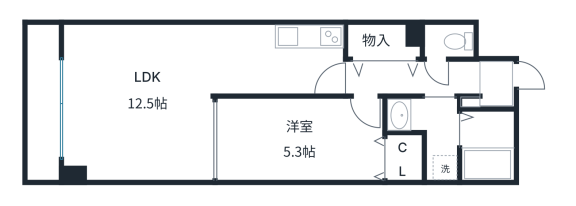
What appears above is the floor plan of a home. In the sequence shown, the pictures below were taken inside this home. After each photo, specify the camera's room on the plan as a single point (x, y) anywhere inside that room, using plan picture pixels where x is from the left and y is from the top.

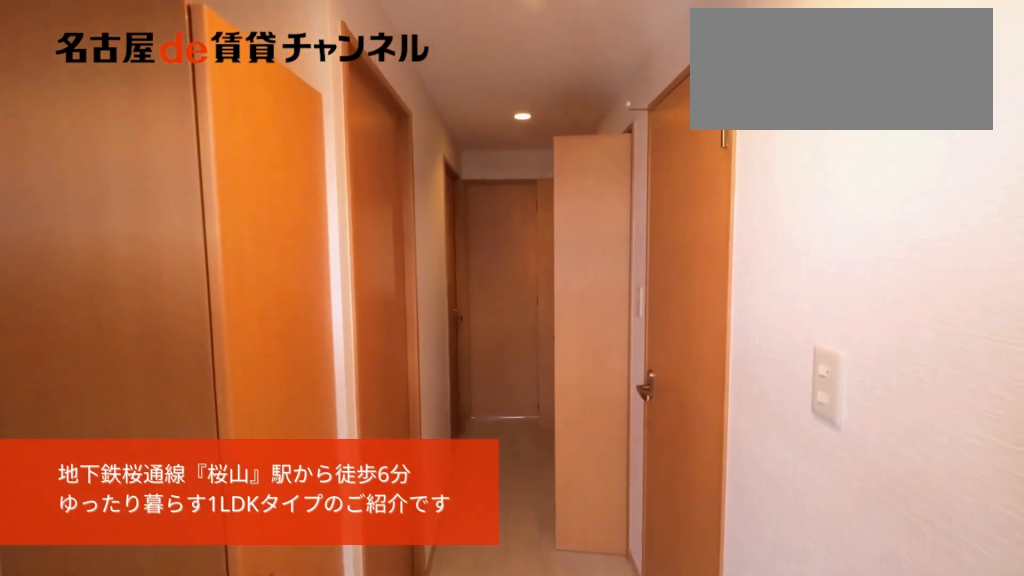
(496, 84)
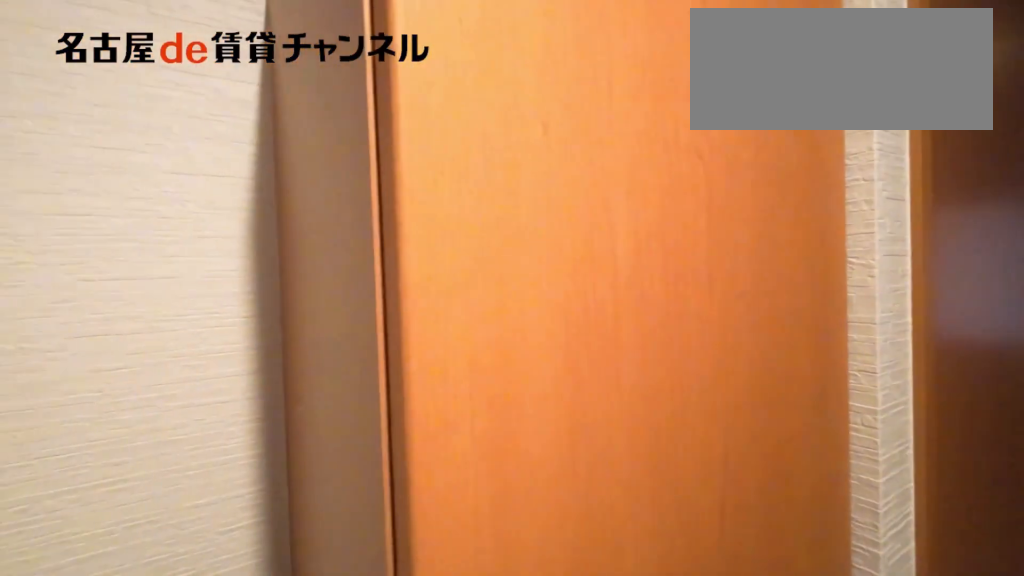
(496, 84)
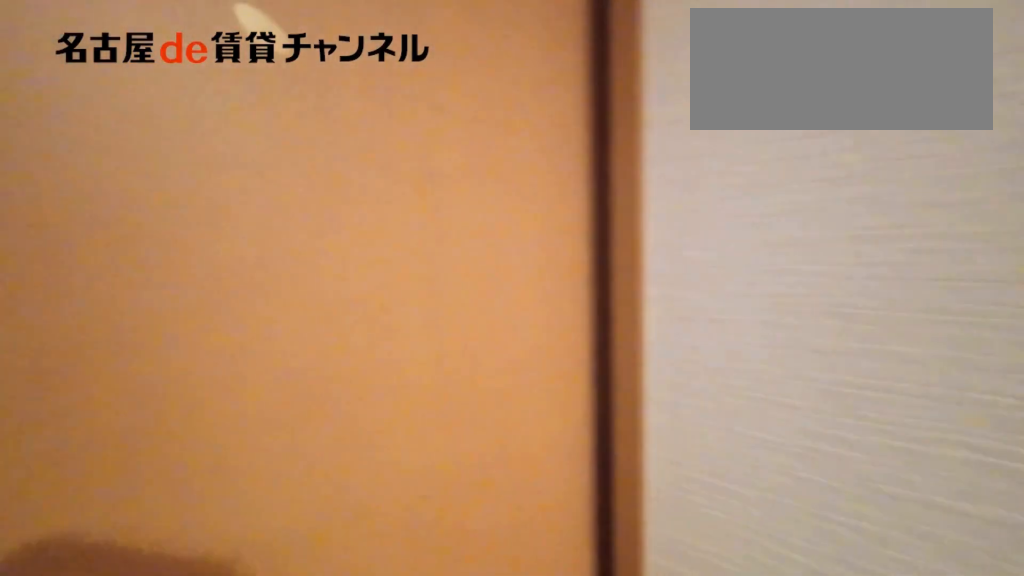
(414, 78)
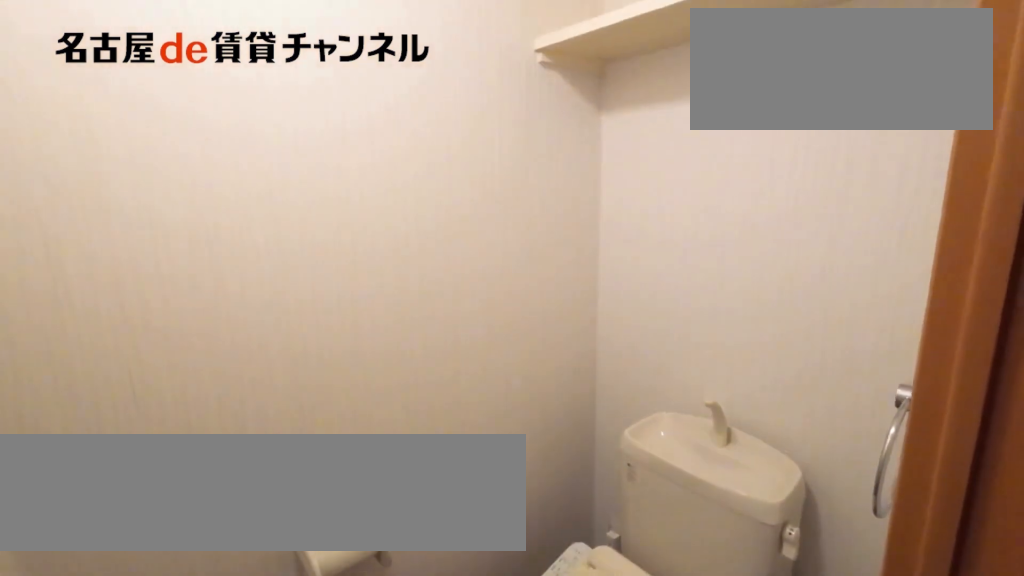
(448, 41)
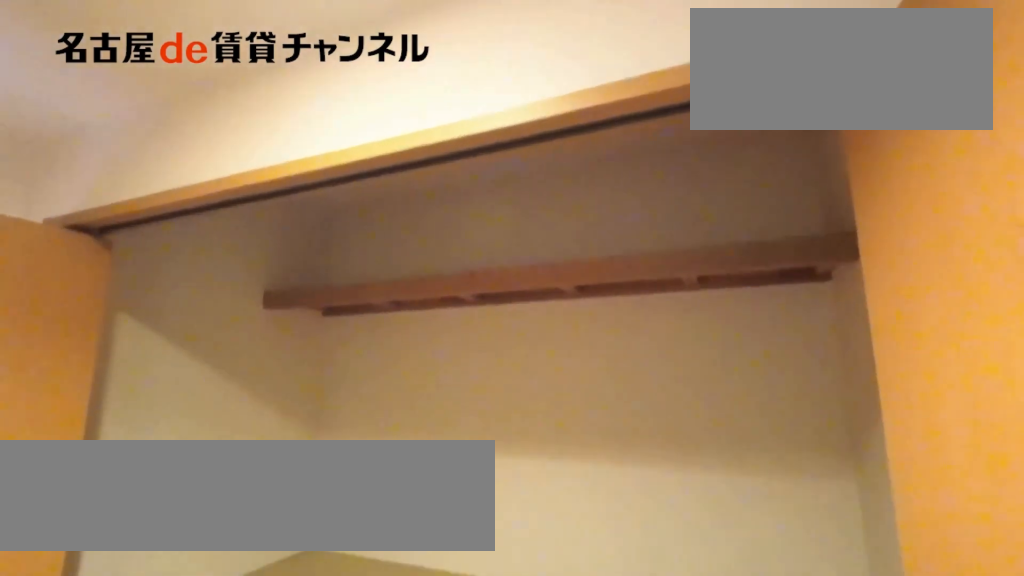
(380, 42)
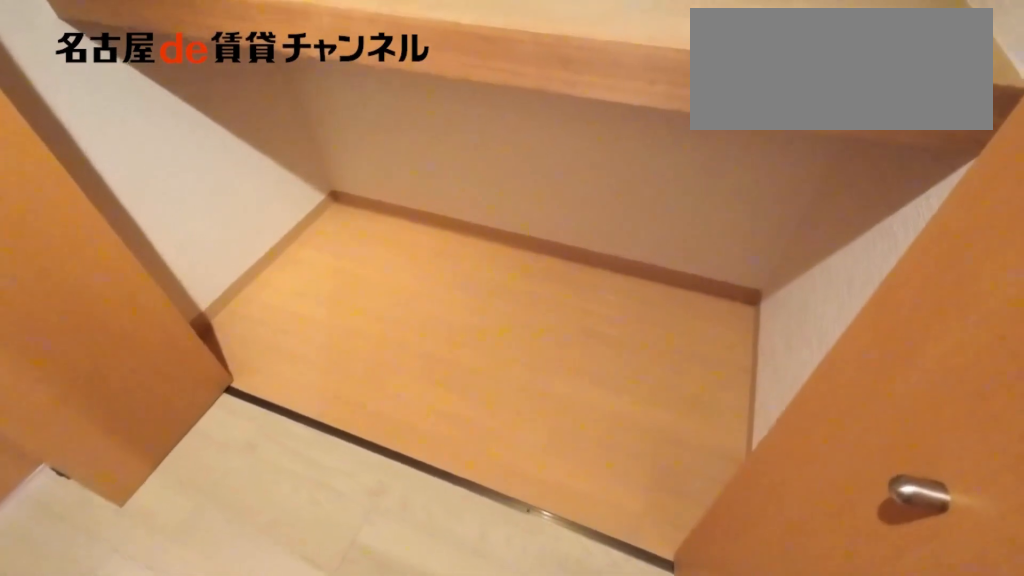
(380, 42)
